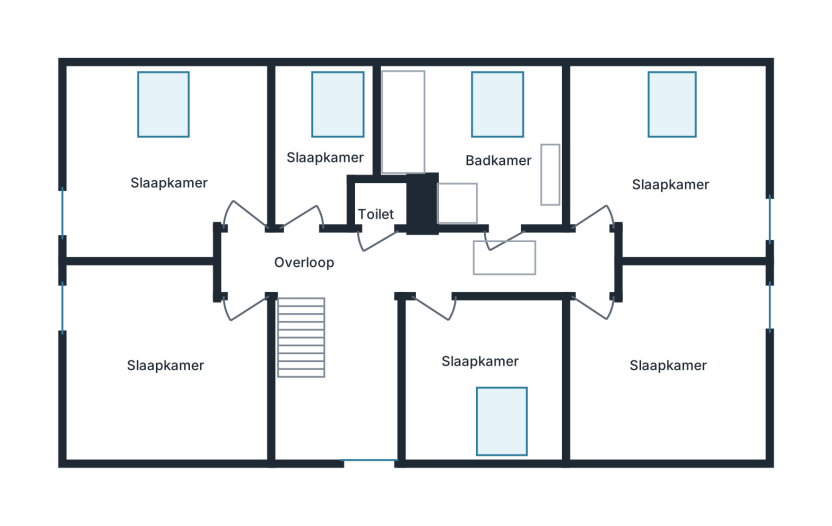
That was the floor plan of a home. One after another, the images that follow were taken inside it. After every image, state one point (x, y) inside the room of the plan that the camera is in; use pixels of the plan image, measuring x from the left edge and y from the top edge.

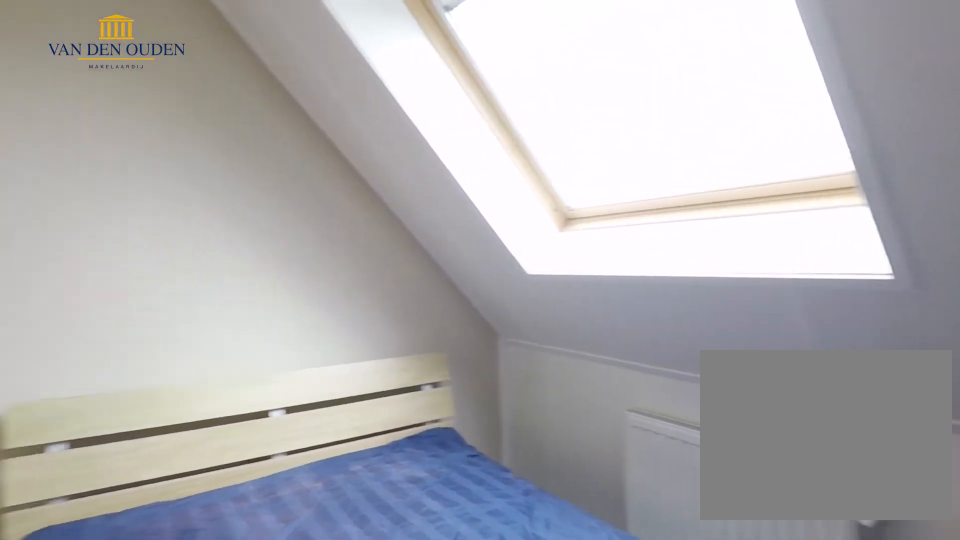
(484, 365)
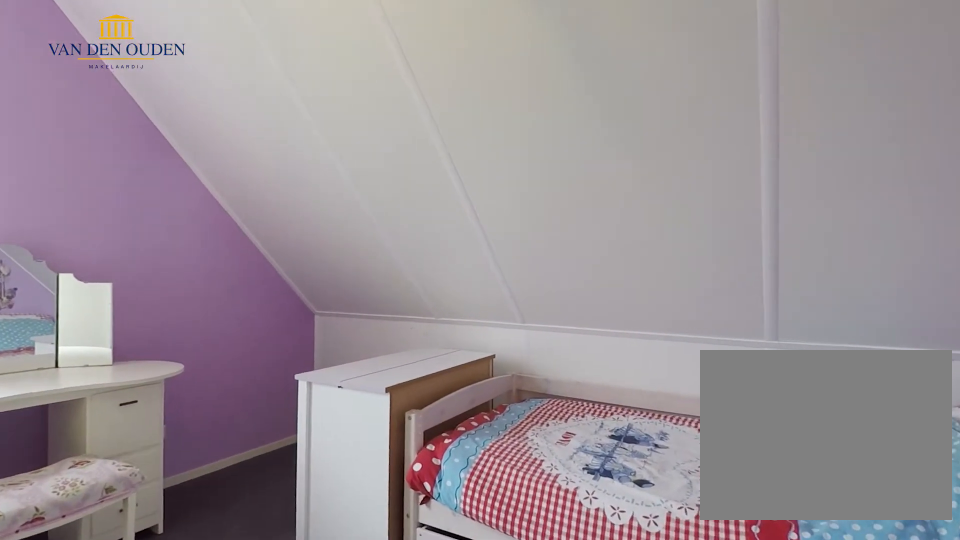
(669, 350)
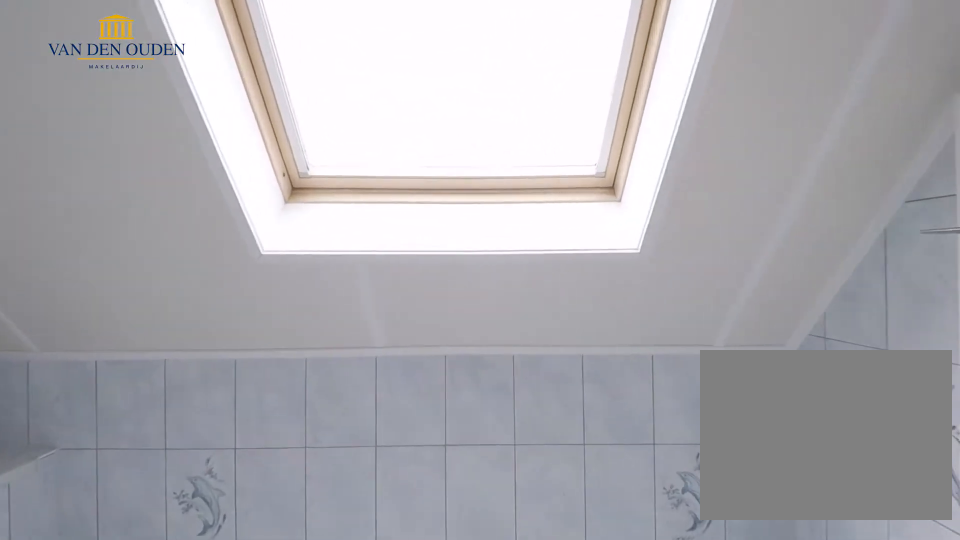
(487, 158)
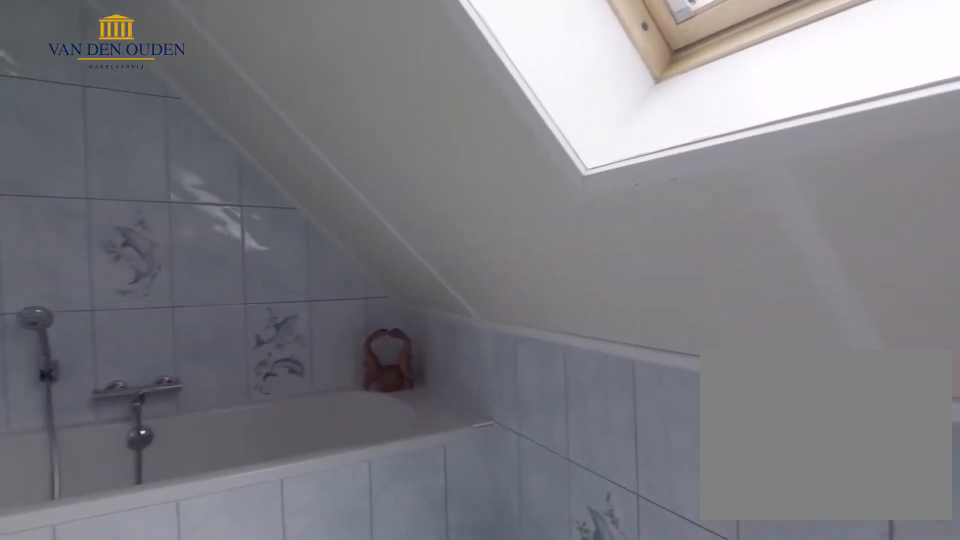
(487, 158)
